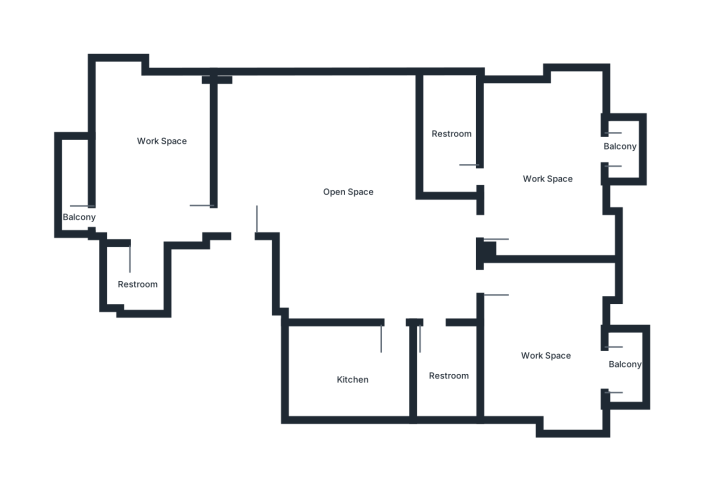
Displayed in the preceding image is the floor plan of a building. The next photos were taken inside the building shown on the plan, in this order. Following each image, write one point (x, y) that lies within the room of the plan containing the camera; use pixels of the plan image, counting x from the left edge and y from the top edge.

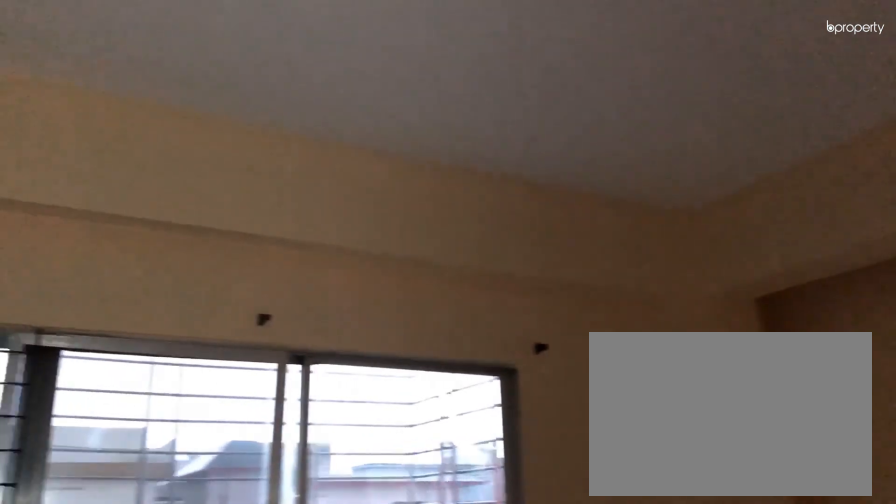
(543, 348)
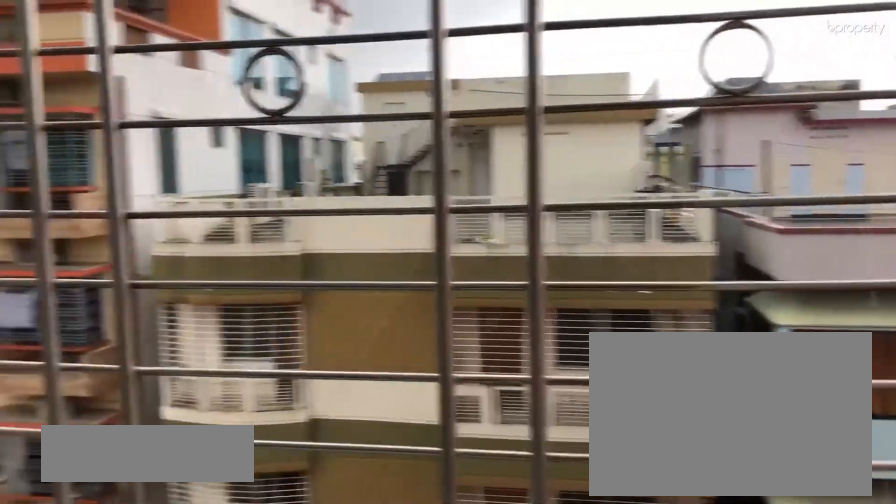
(621, 367)
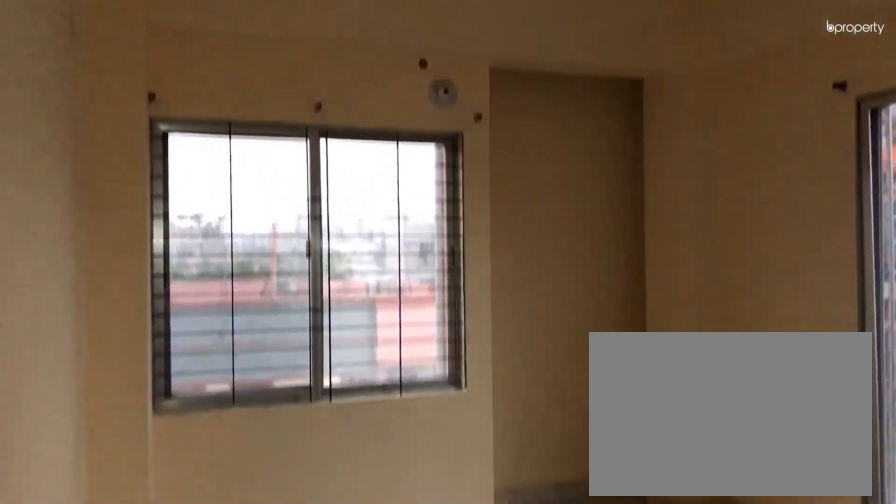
(546, 170)
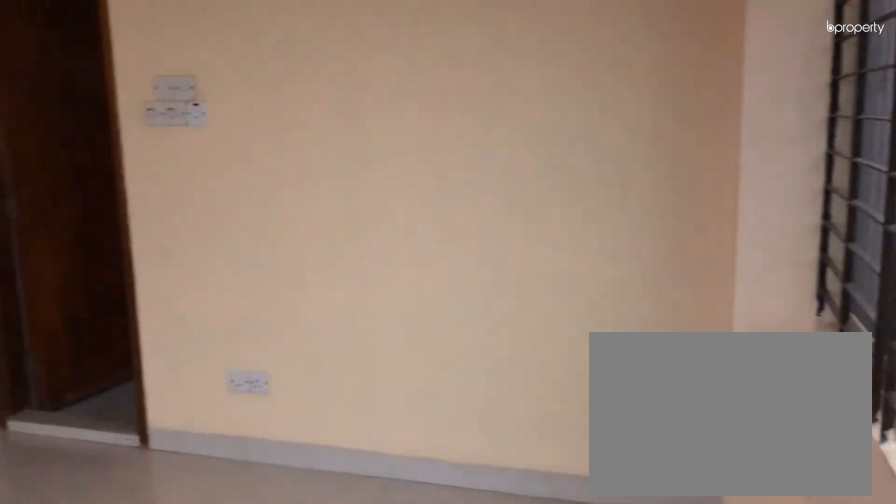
(546, 169)
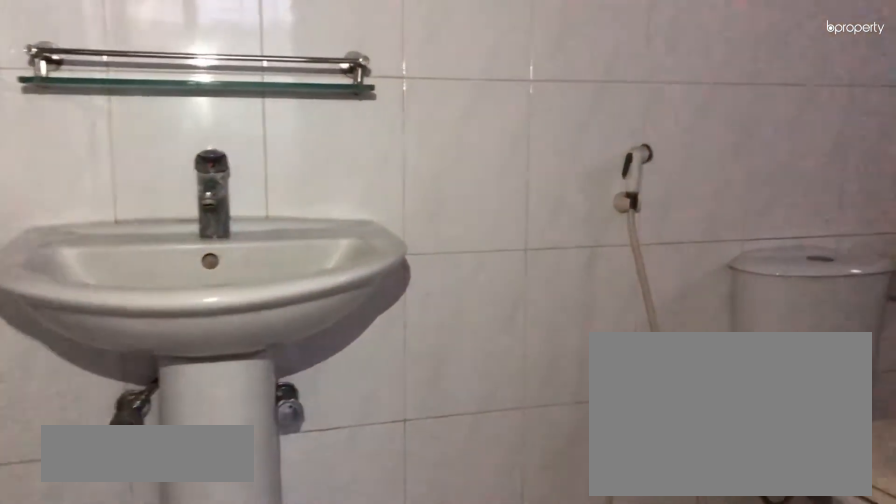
(448, 135)
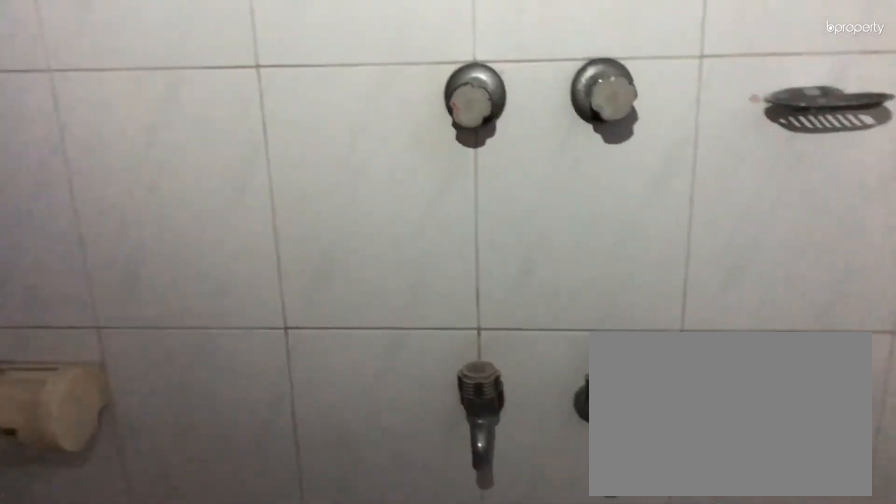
(448, 135)
